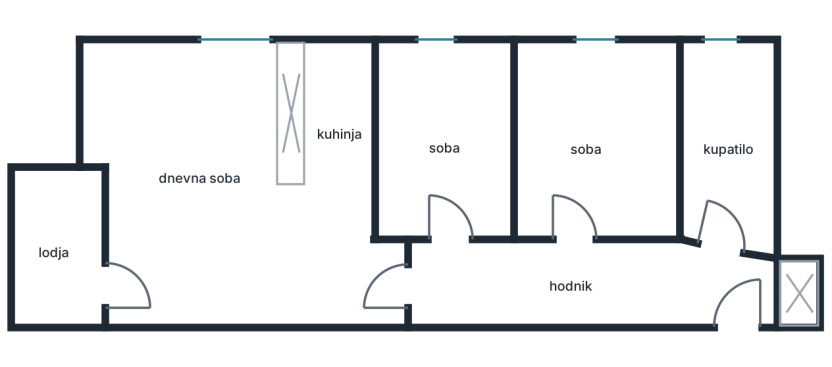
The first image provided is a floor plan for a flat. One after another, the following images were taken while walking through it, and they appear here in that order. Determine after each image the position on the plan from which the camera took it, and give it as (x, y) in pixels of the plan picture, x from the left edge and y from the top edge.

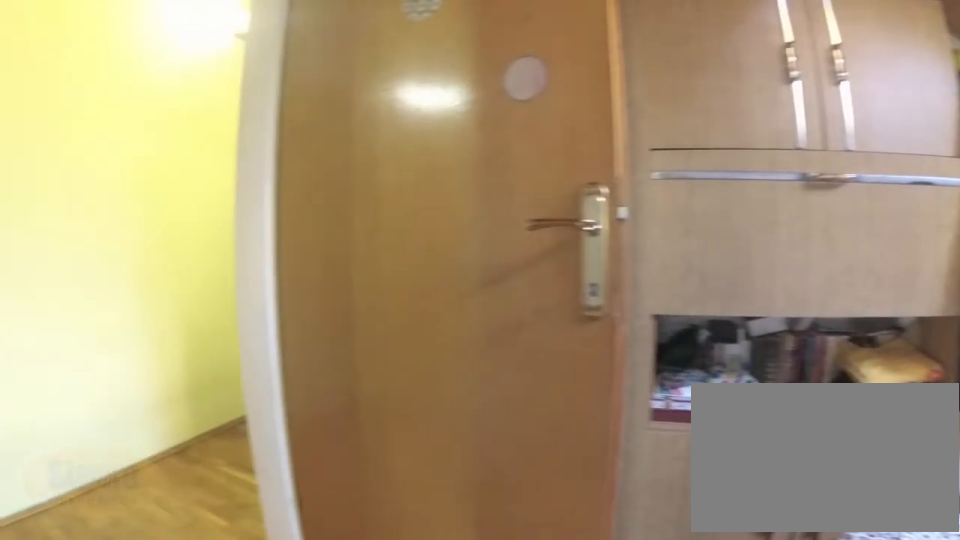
(610, 162)
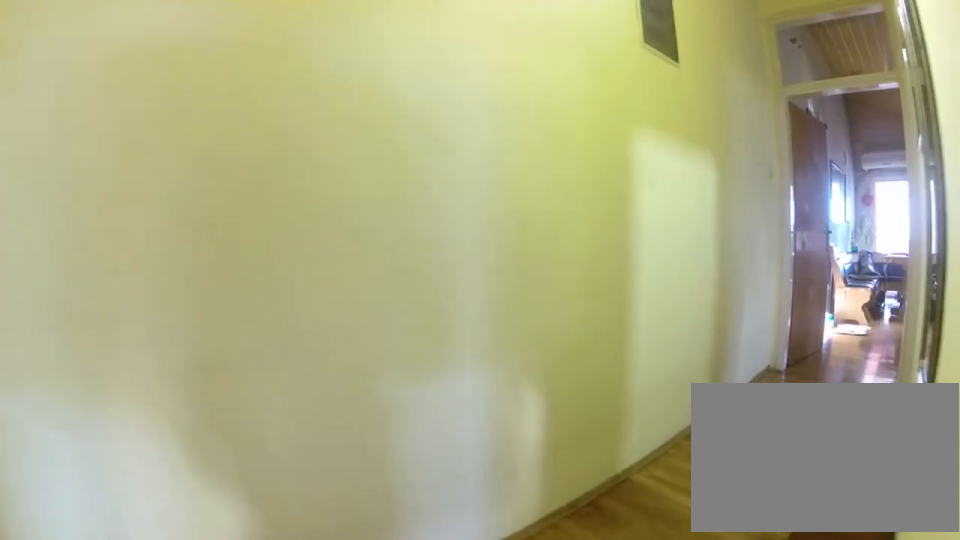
(584, 235)
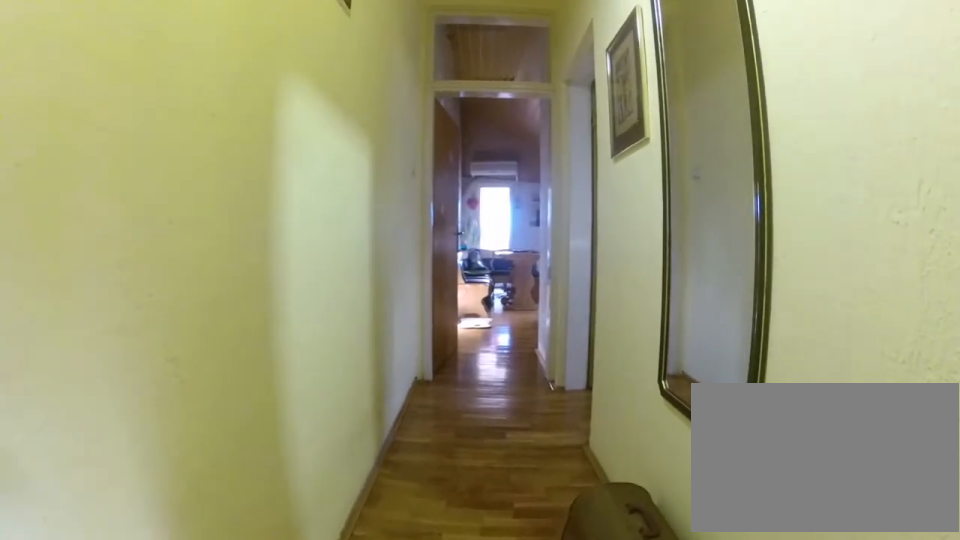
(567, 277)
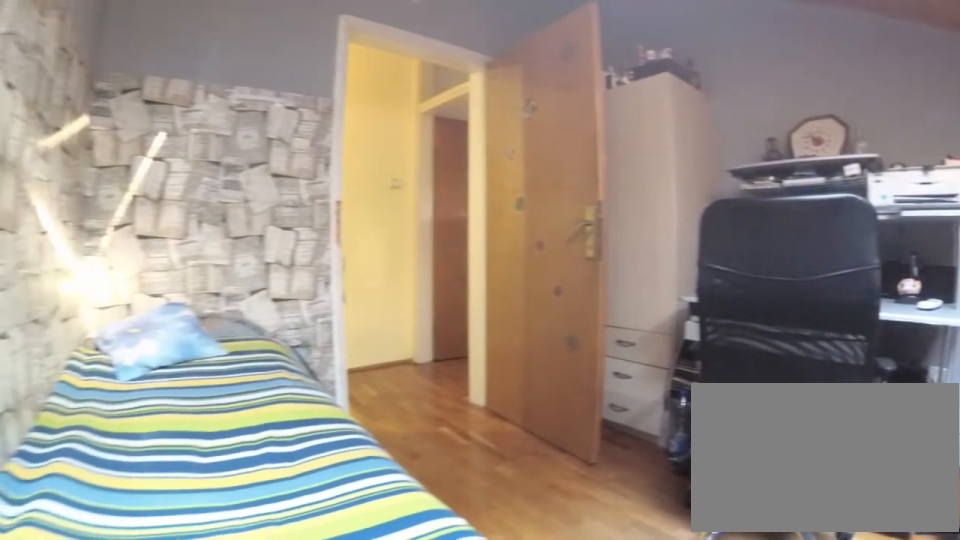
(494, 95)
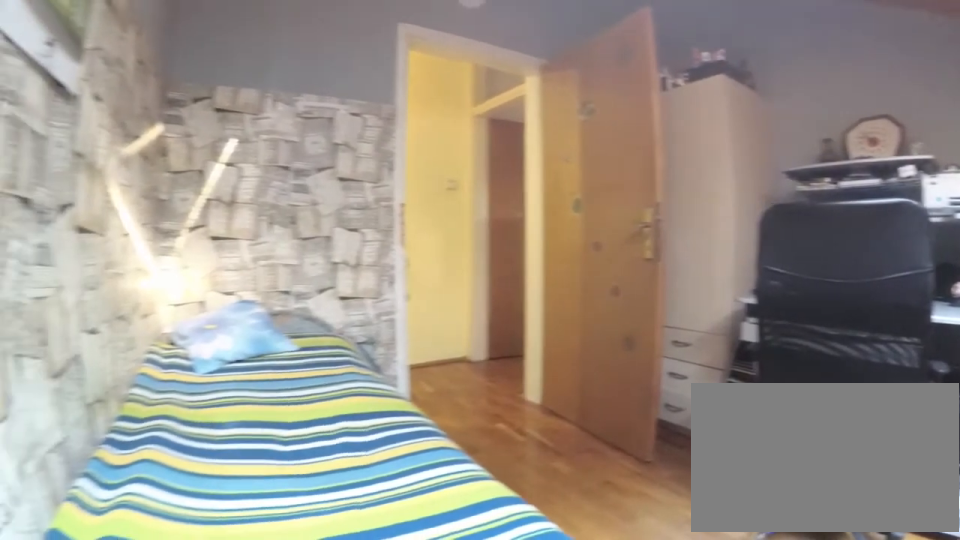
(491, 90)
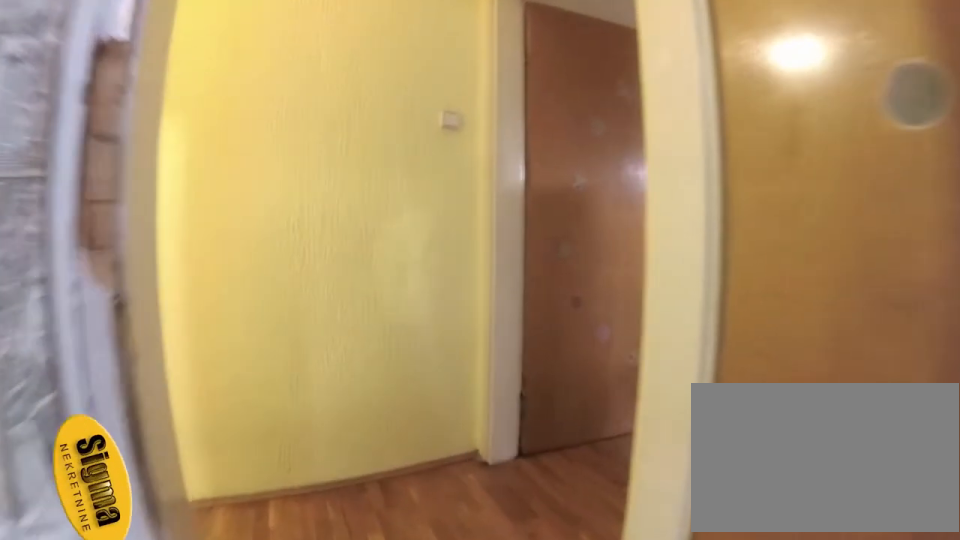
(448, 188)
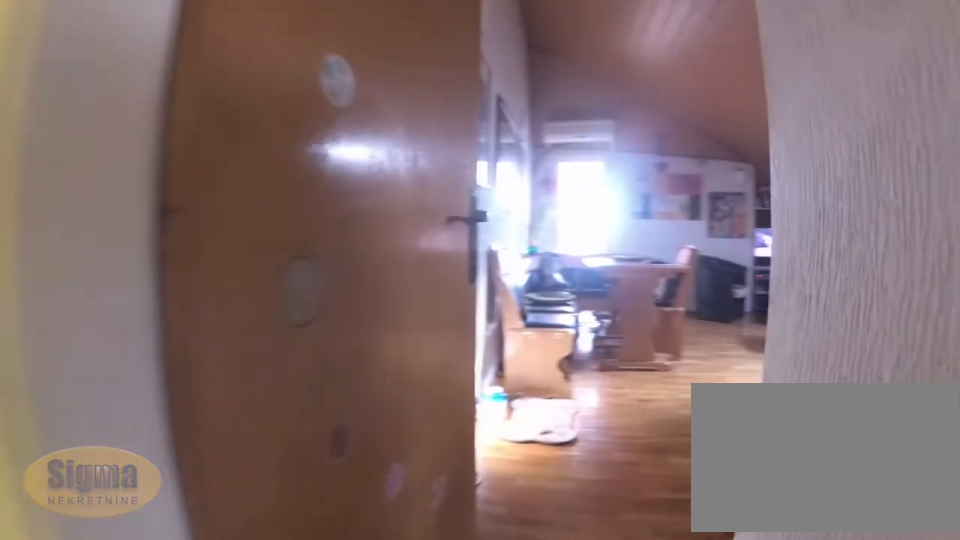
(448, 266)
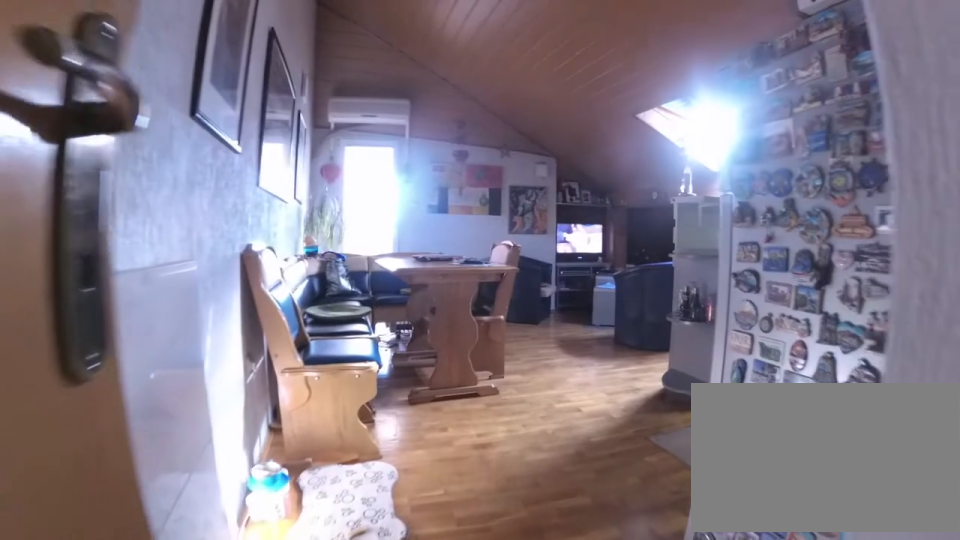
(426, 288)
